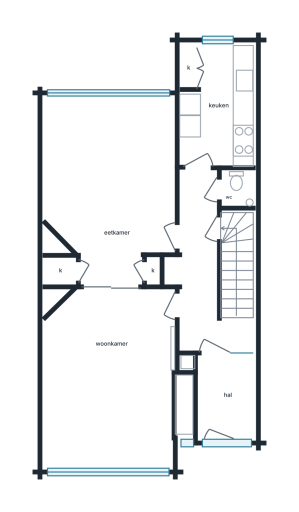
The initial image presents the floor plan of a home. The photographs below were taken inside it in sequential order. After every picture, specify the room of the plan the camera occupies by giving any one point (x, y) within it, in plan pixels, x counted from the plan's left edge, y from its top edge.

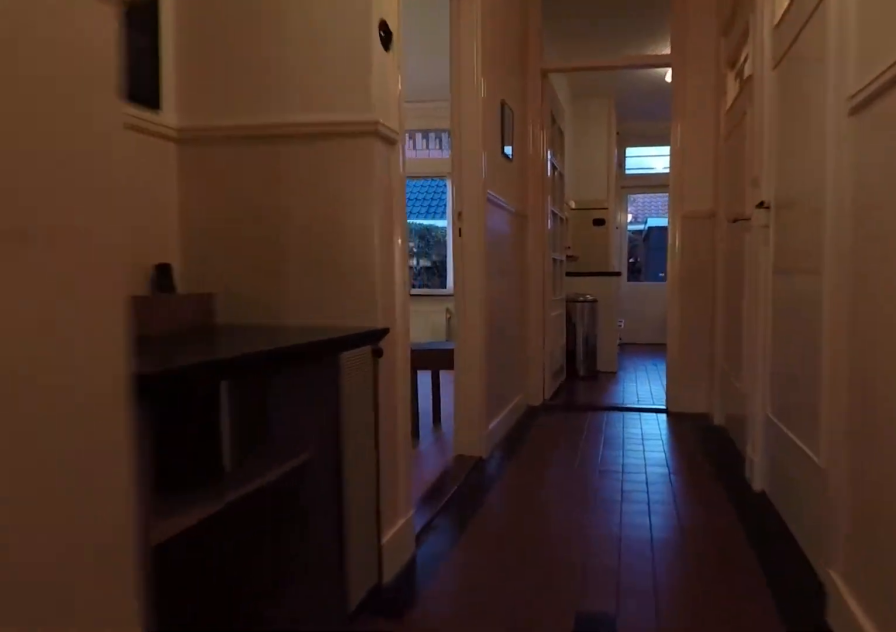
(202, 273)
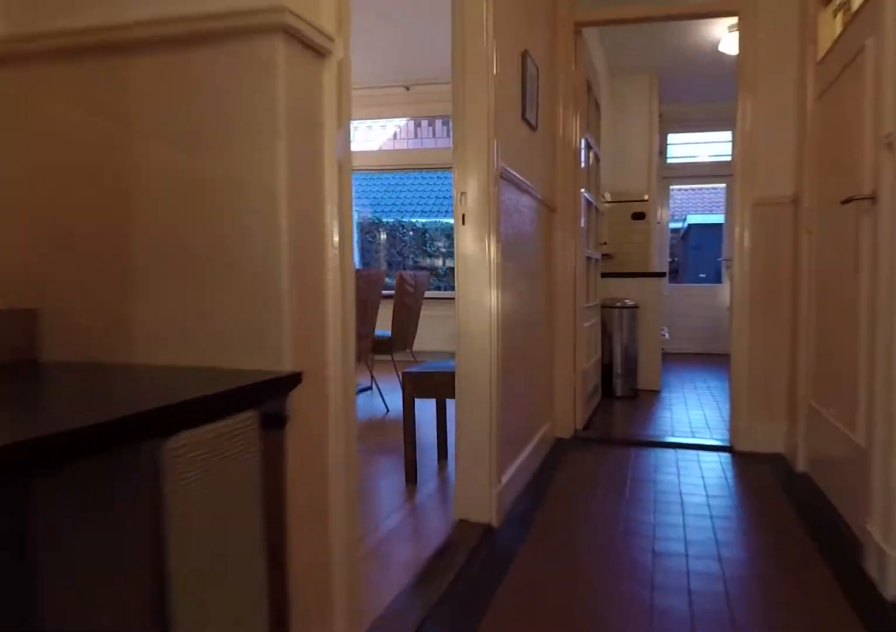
(202, 273)
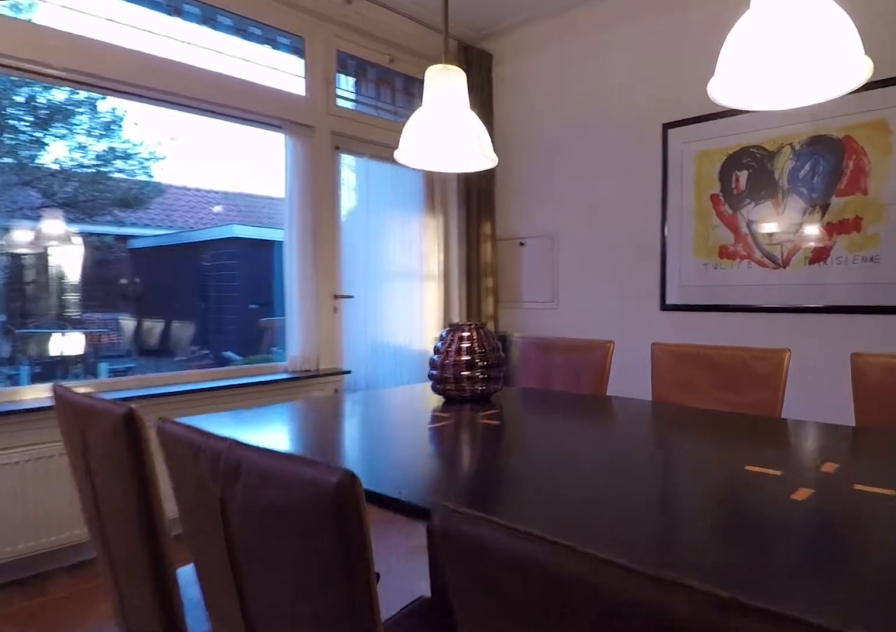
(114, 185)
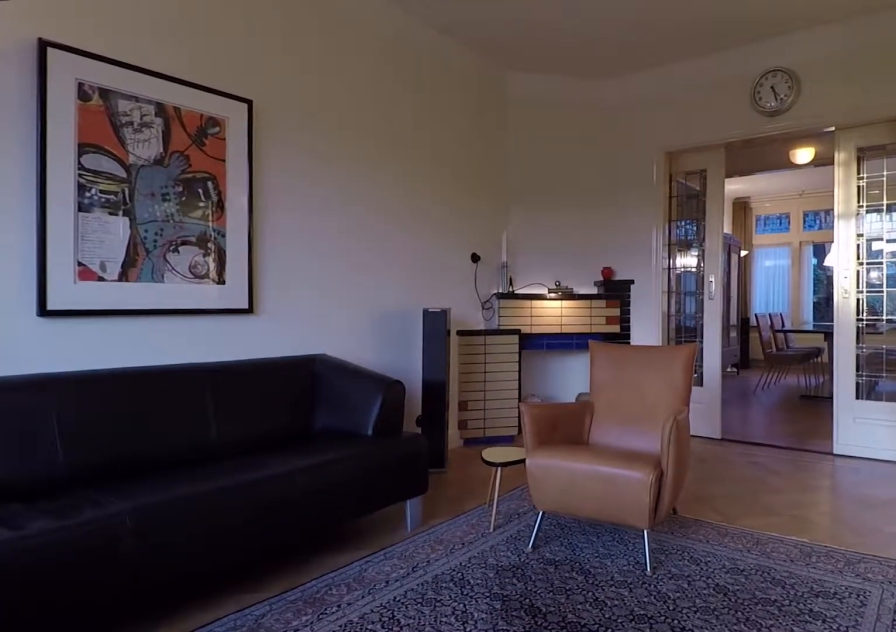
(117, 373)
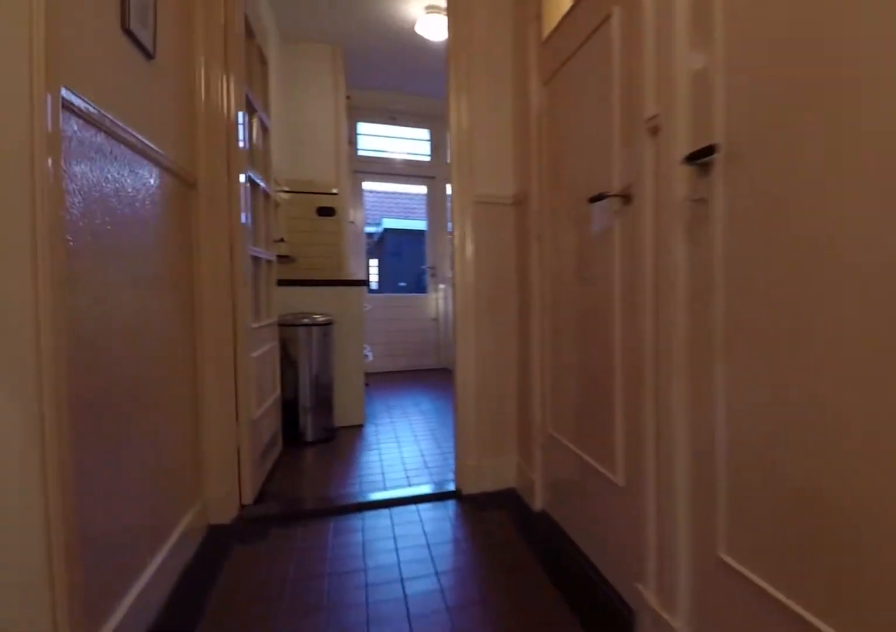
(202, 272)
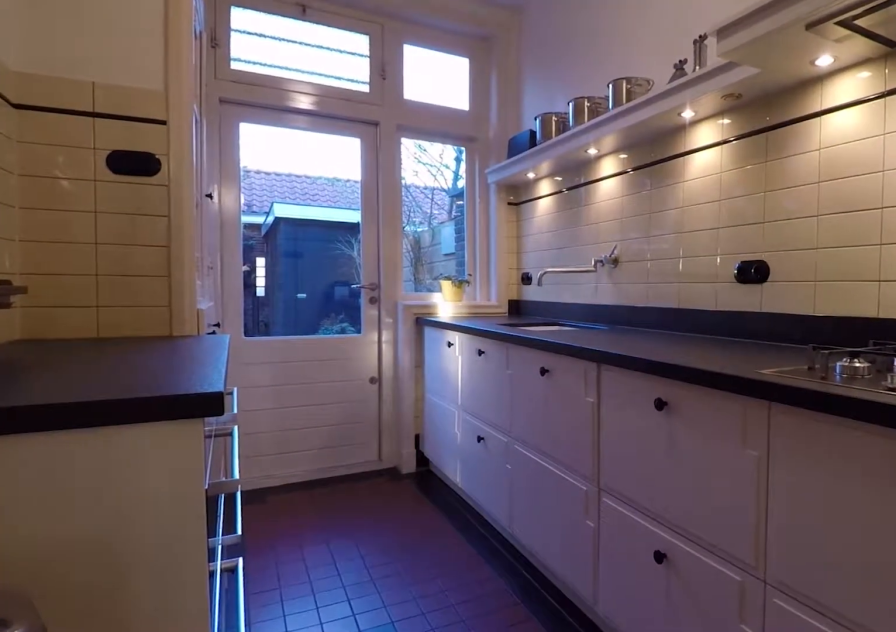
(220, 108)
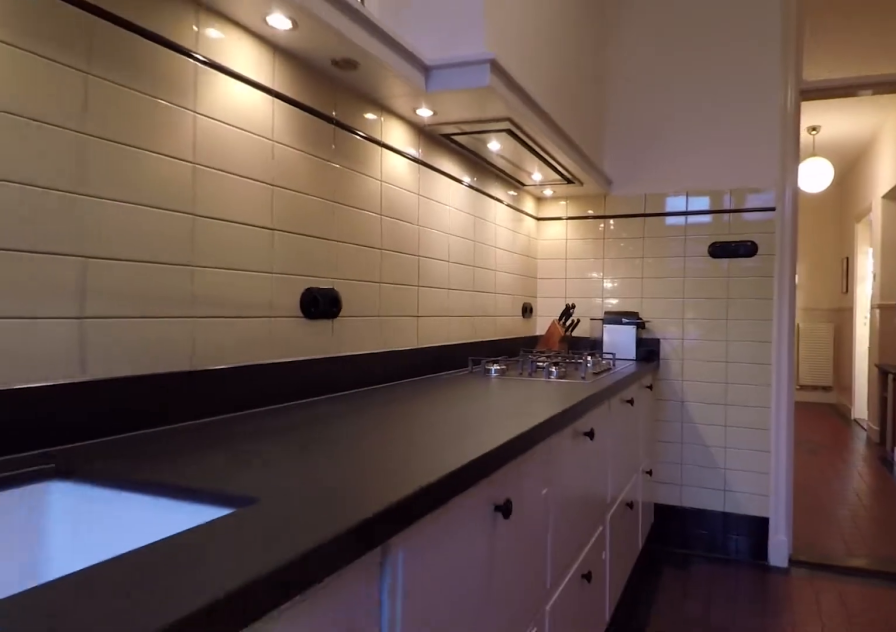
(220, 108)
